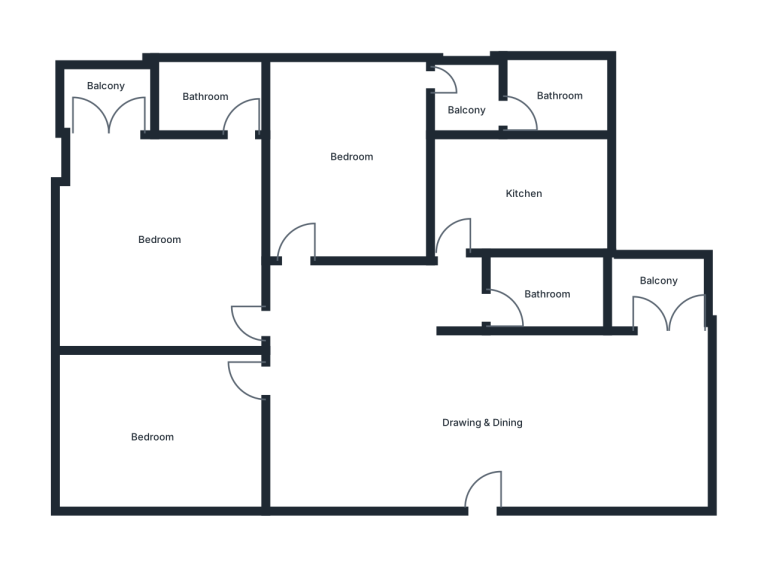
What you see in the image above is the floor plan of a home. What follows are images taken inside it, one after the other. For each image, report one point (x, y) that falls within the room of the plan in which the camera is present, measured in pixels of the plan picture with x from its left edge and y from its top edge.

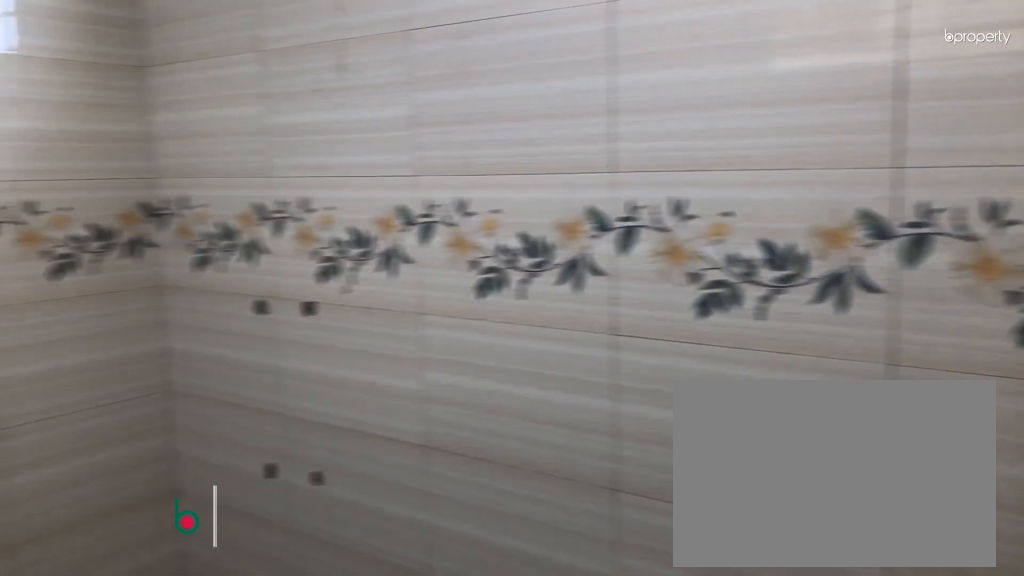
(207, 101)
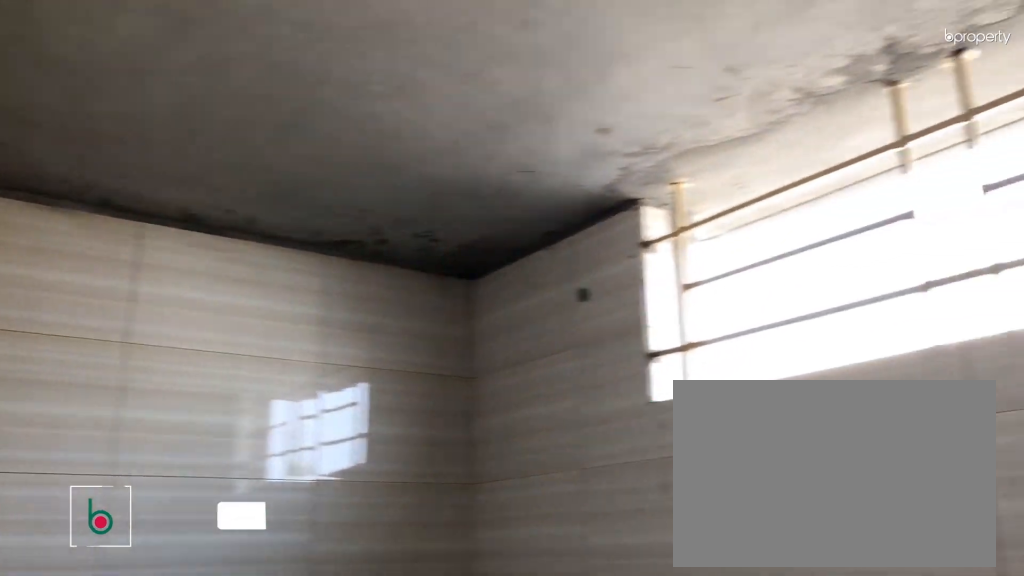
(207, 101)
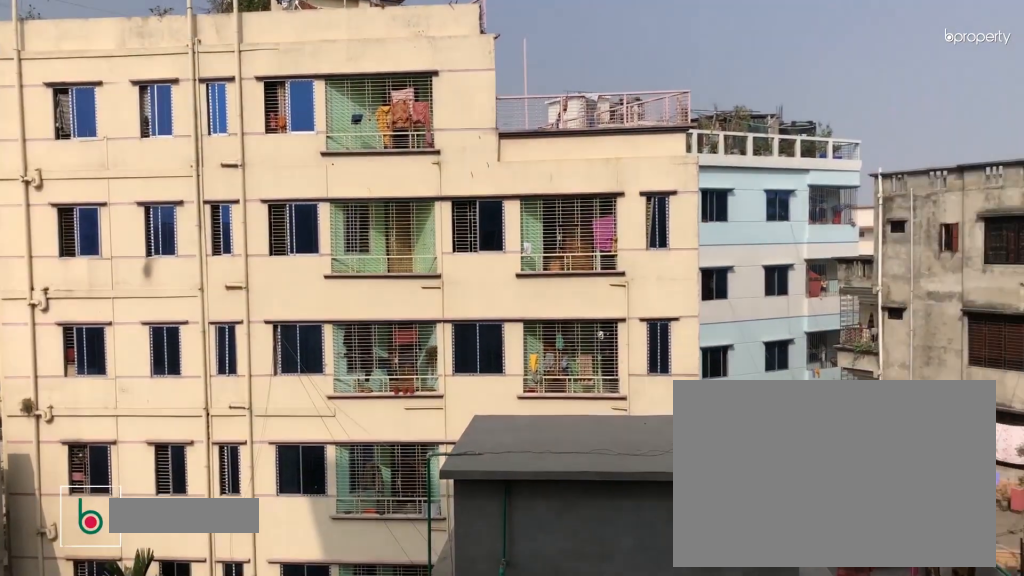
(106, 110)
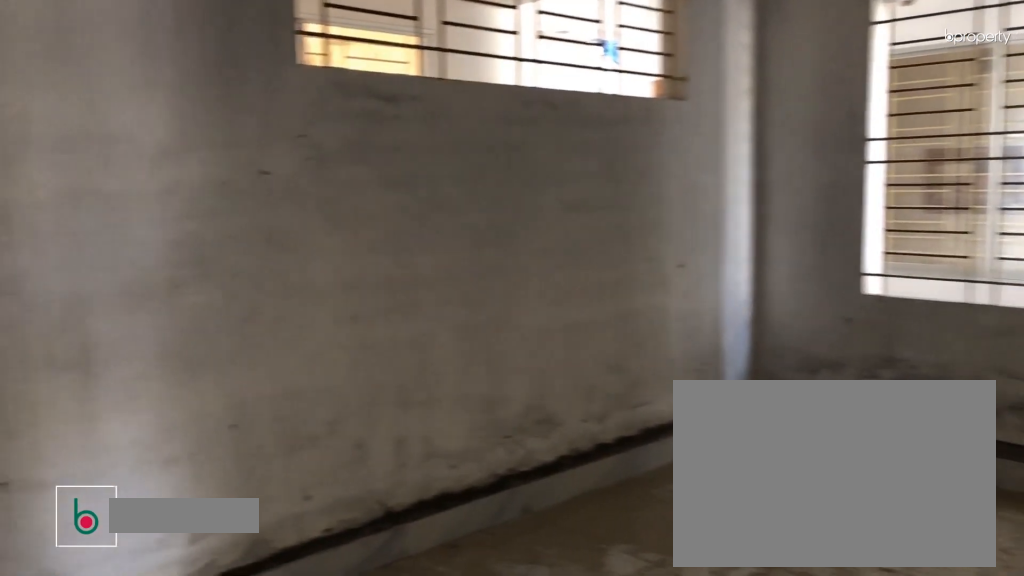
(151, 430)
